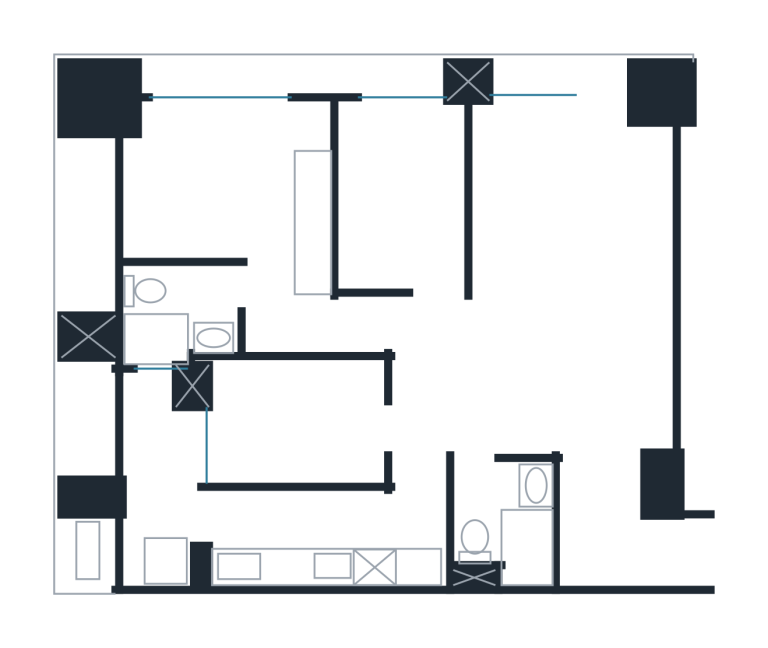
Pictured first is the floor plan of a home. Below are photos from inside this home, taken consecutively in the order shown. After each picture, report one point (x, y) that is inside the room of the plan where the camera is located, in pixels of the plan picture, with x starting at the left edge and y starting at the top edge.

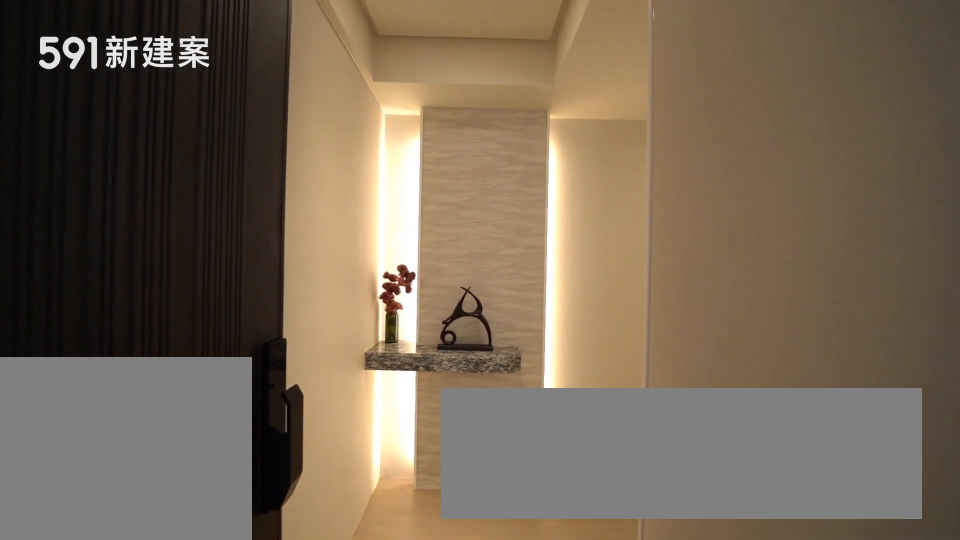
(679, 551)
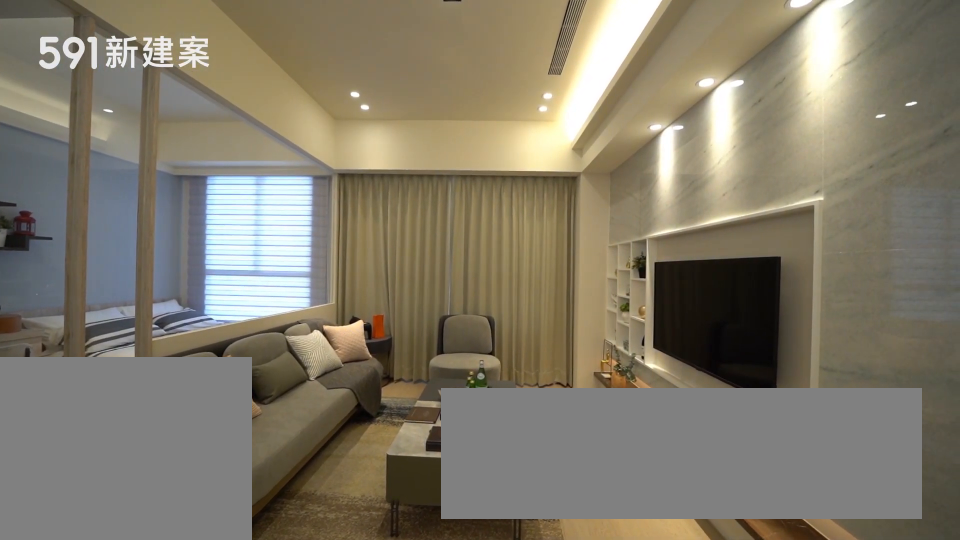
(569, 204)
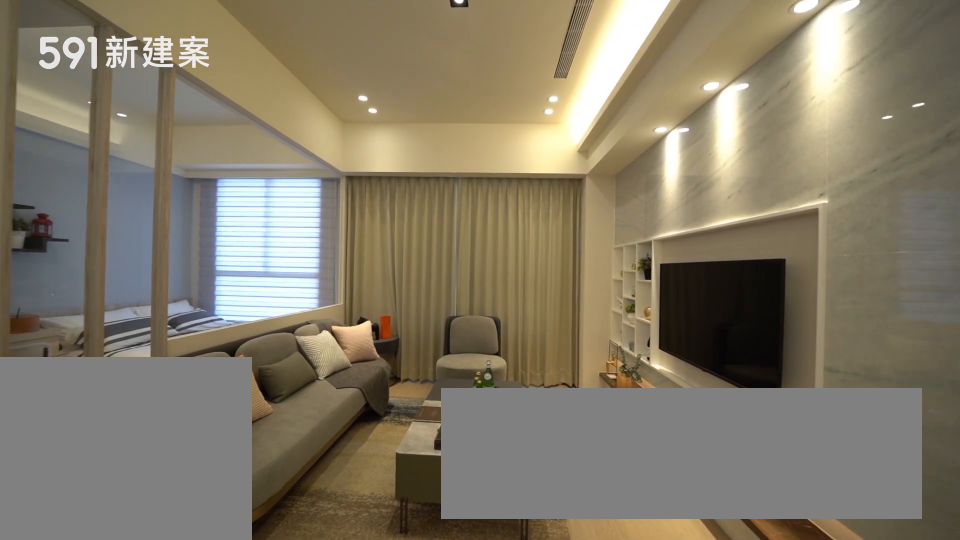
(569, 204)
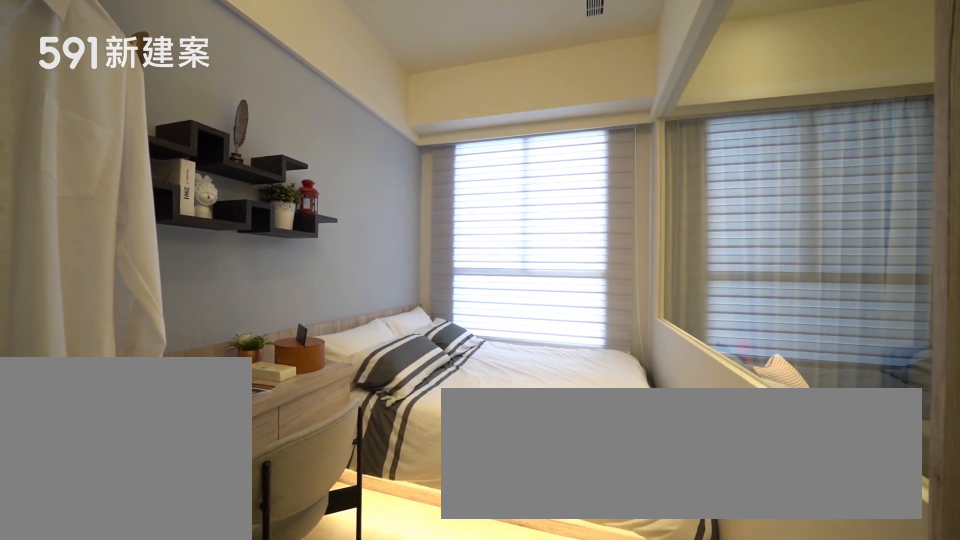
(399, 191)
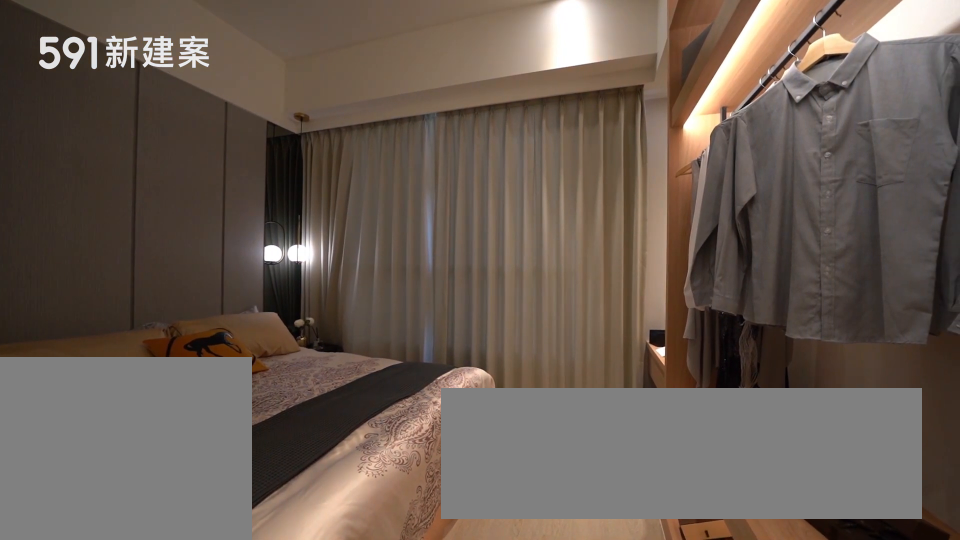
(237, 203)
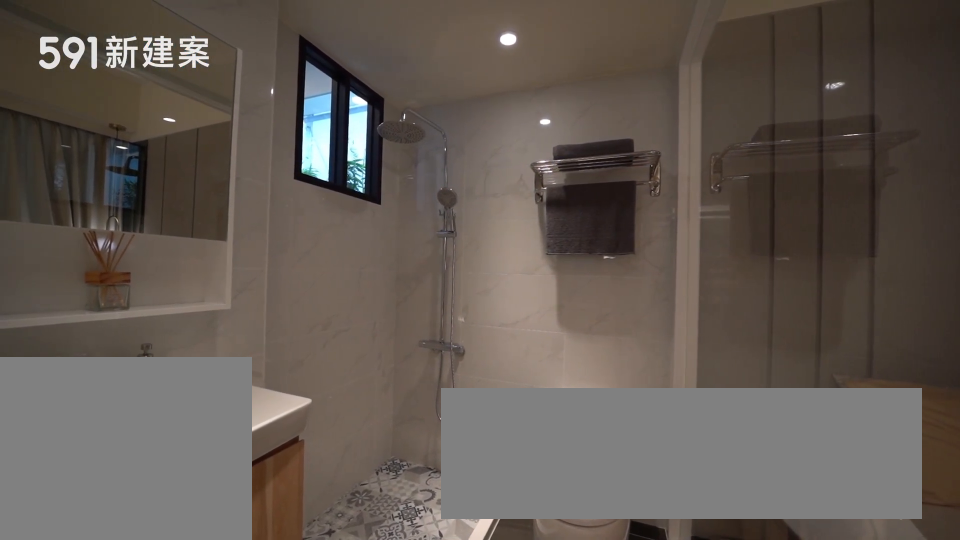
(174, 316)
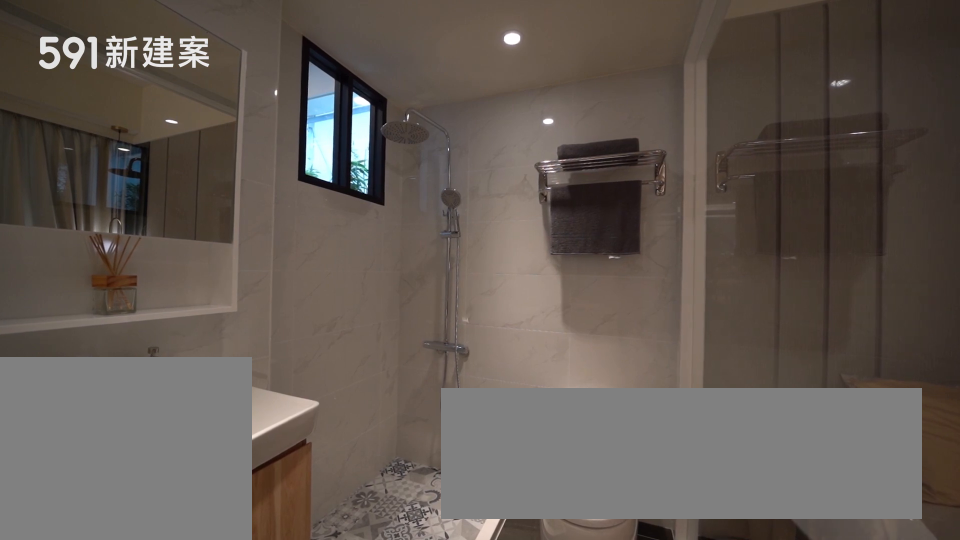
(174, 316)
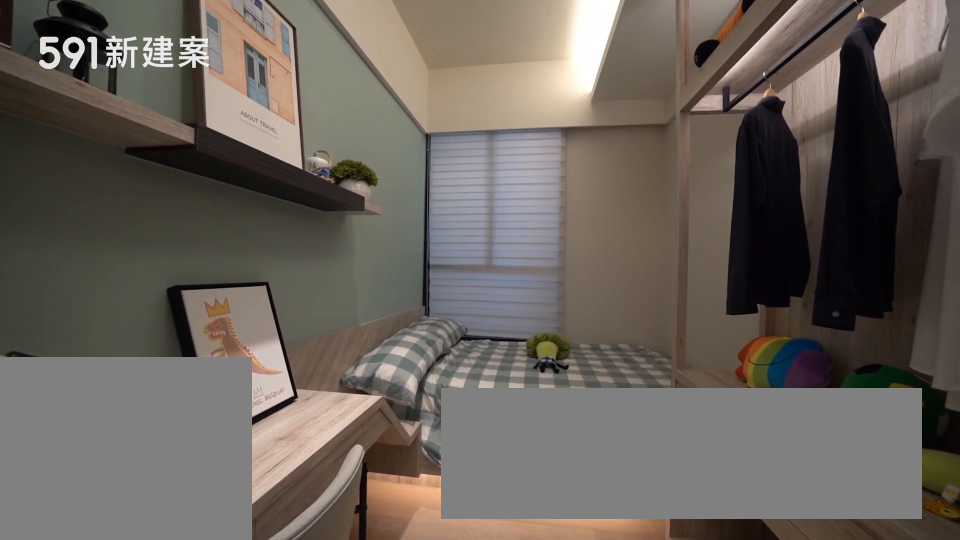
(292, 421)
